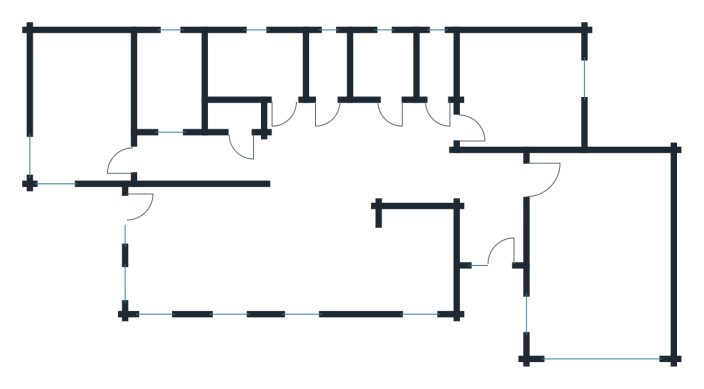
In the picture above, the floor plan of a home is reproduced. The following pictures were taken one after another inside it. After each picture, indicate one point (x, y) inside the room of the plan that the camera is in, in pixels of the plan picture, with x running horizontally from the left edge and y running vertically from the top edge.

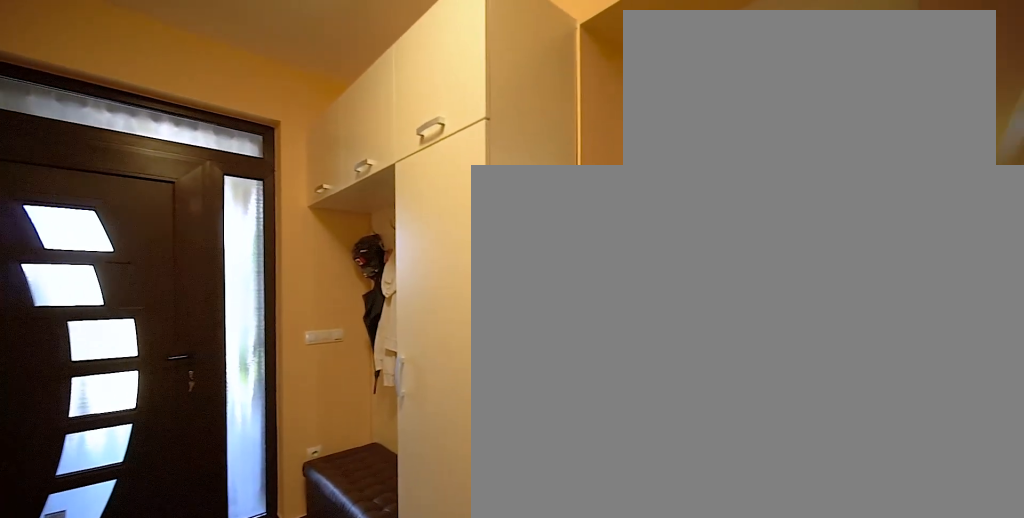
(489, 226)
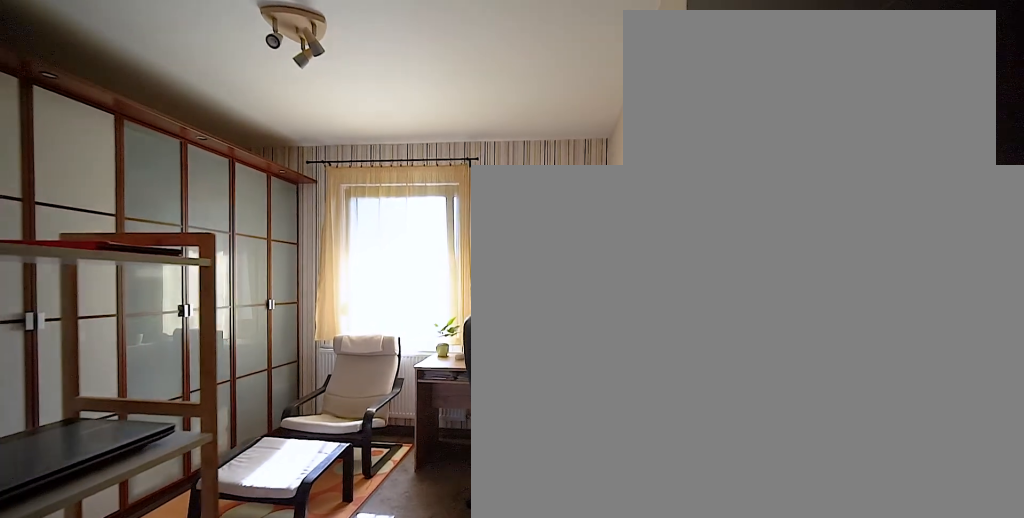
(517, 90)
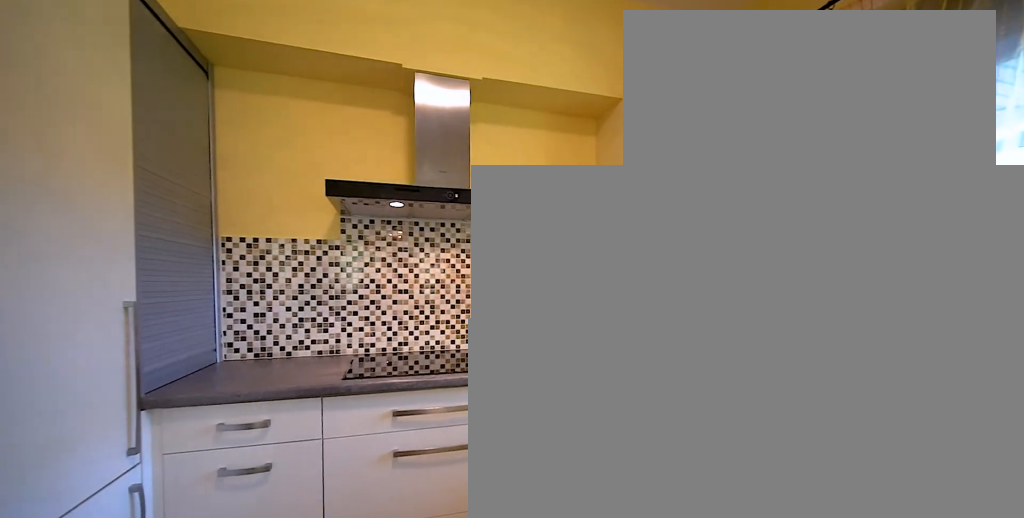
(297, 248)
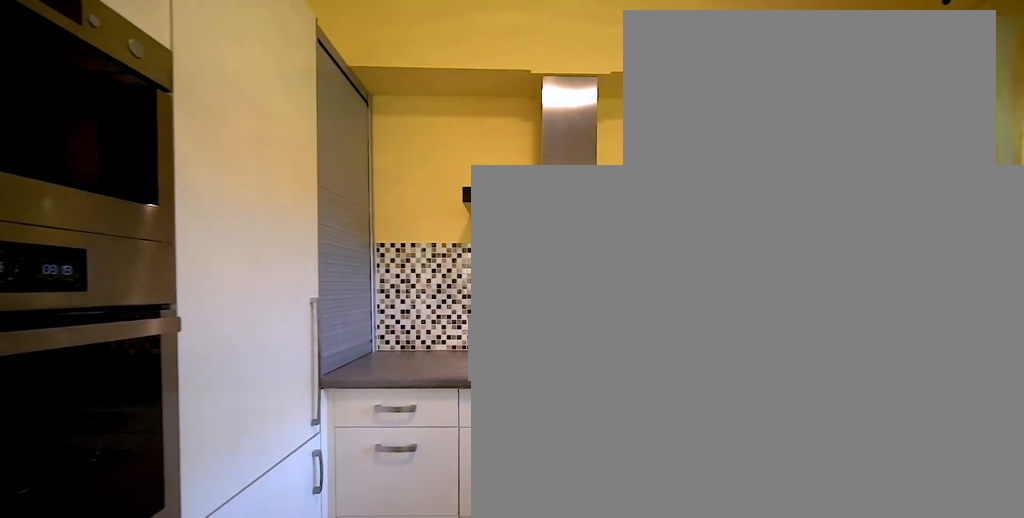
(297, 248)
